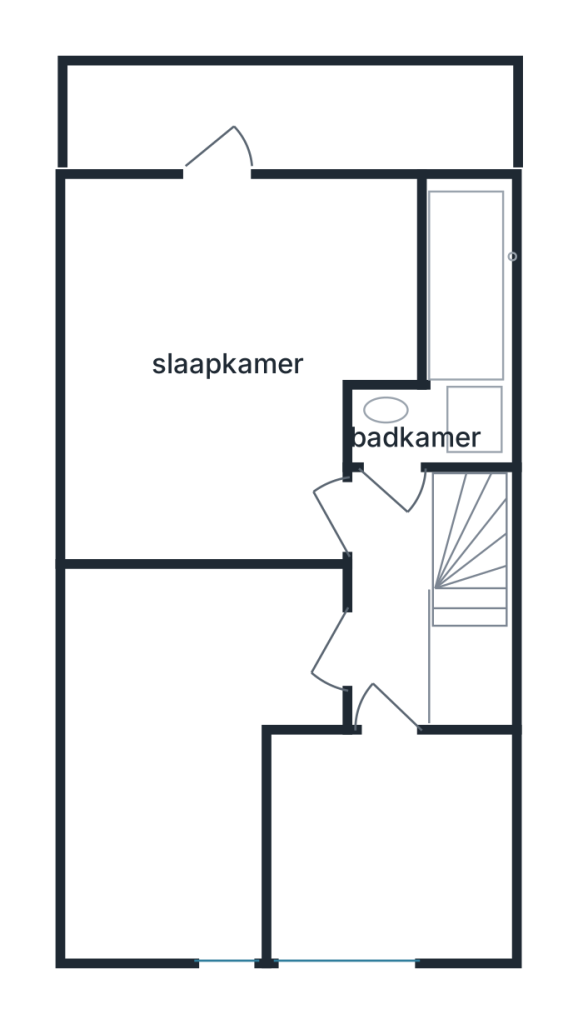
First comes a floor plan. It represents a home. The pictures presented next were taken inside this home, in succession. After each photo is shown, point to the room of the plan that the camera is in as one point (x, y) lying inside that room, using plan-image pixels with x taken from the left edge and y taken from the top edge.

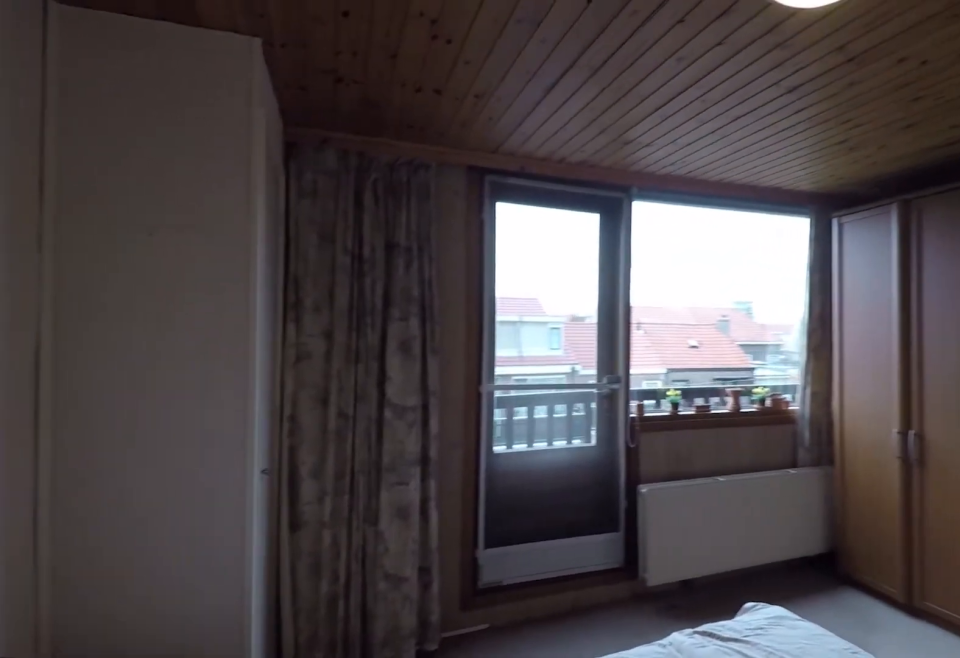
(72, 374)
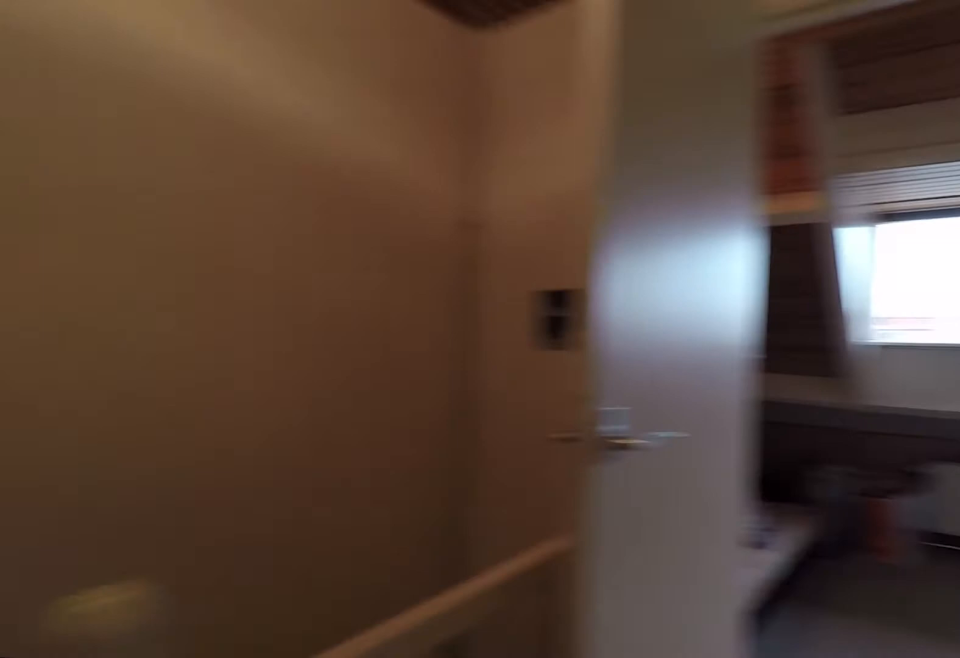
(390, 596)
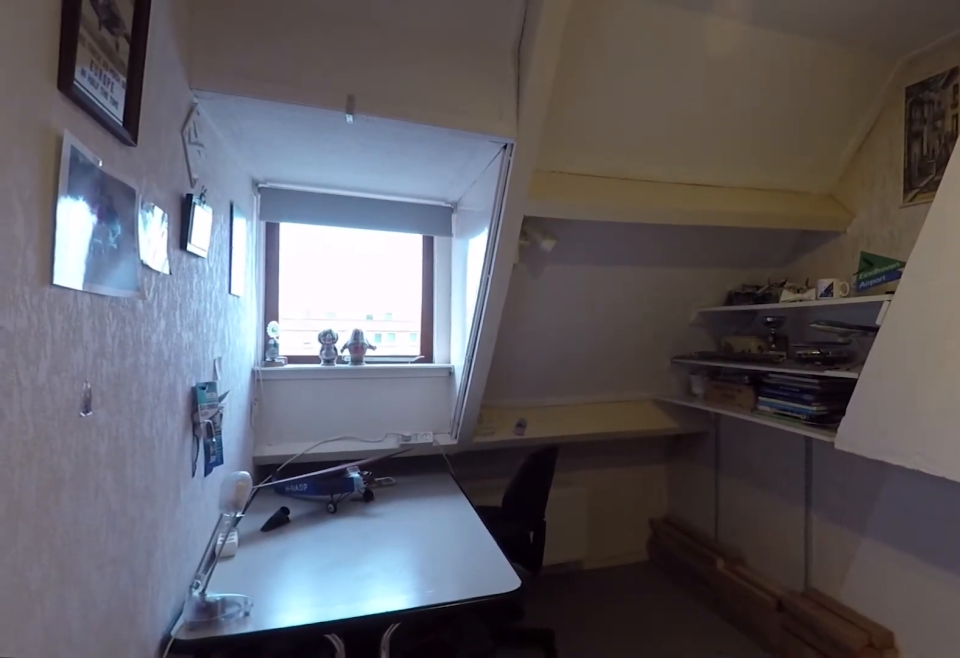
(190, 732)
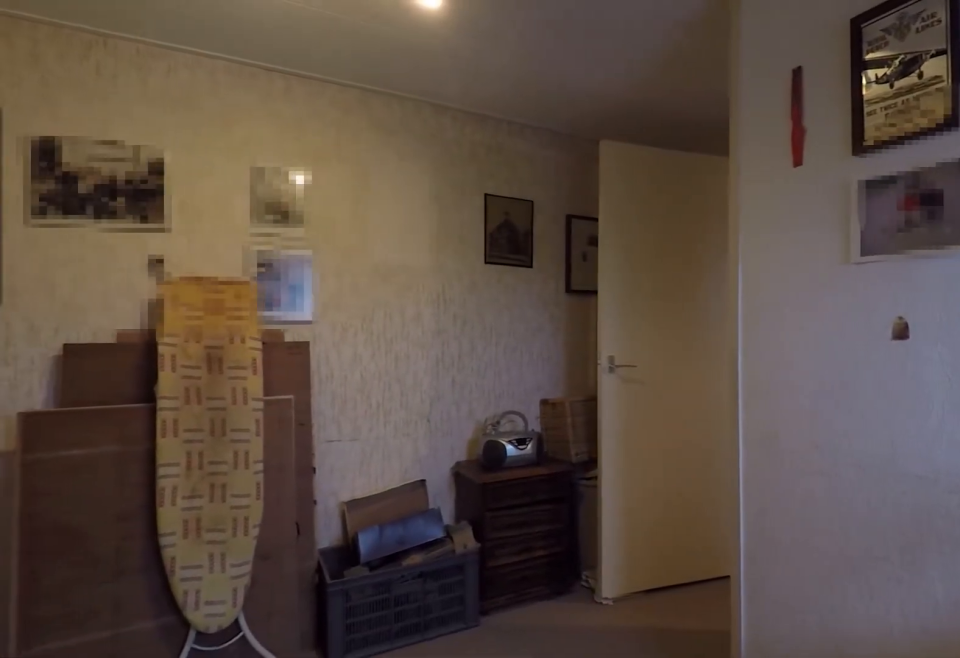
(190, 732)
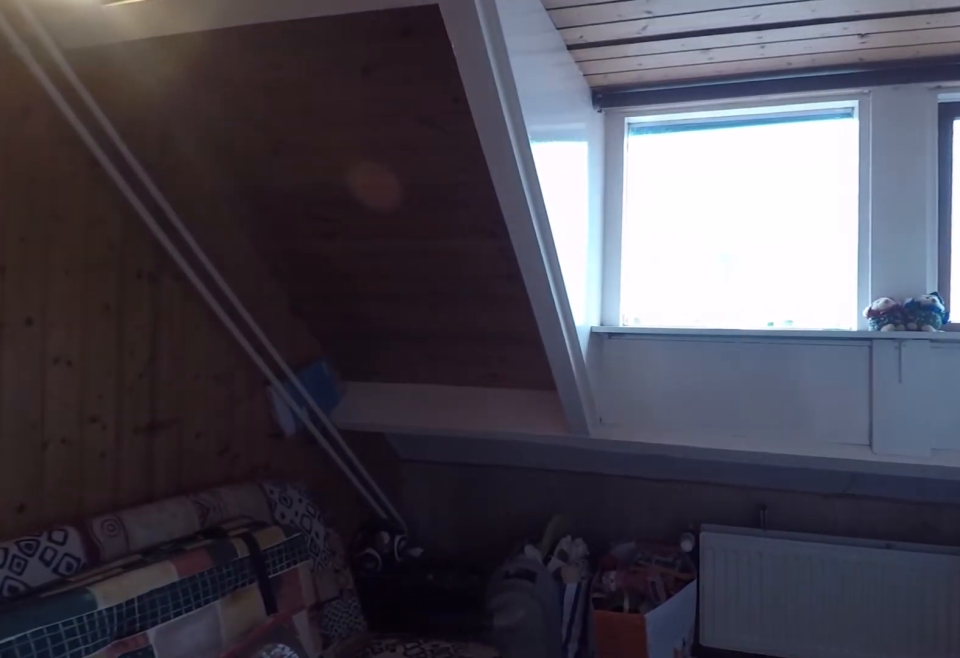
(384, 836)
